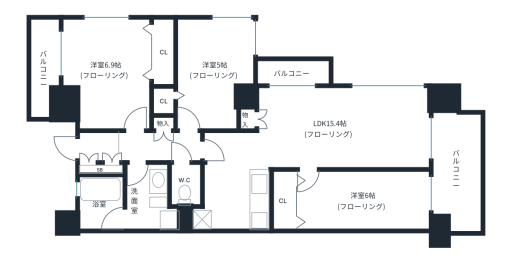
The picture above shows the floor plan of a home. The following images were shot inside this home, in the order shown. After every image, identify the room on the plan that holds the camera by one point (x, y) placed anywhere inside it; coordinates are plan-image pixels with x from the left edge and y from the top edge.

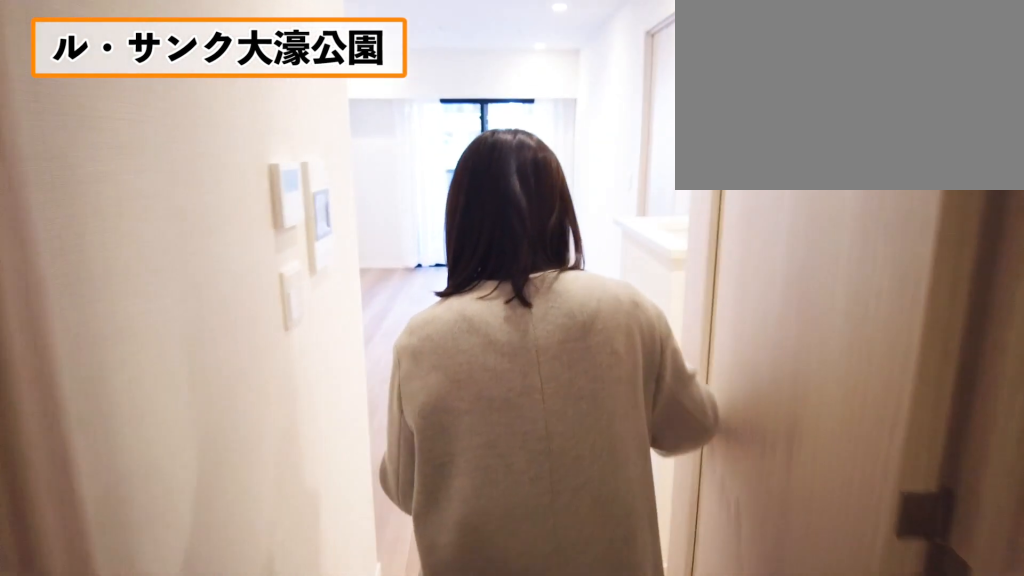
(336, 134)
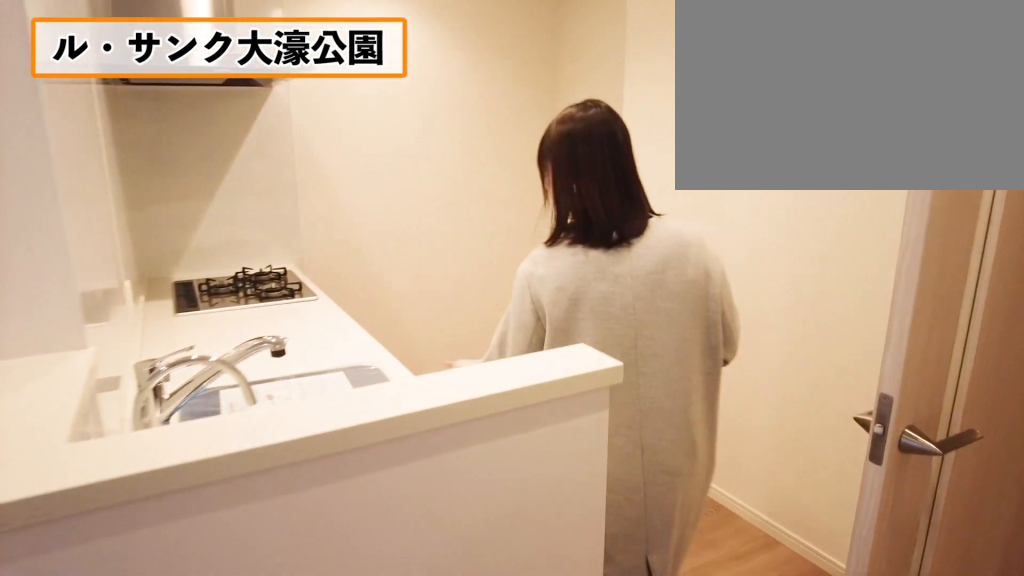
(233, 204)
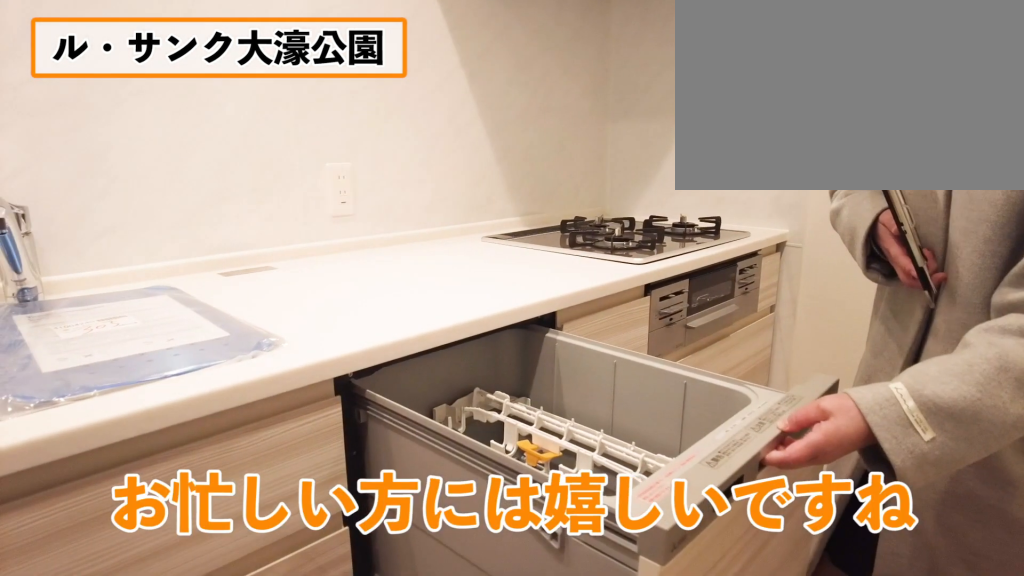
(233, 204)
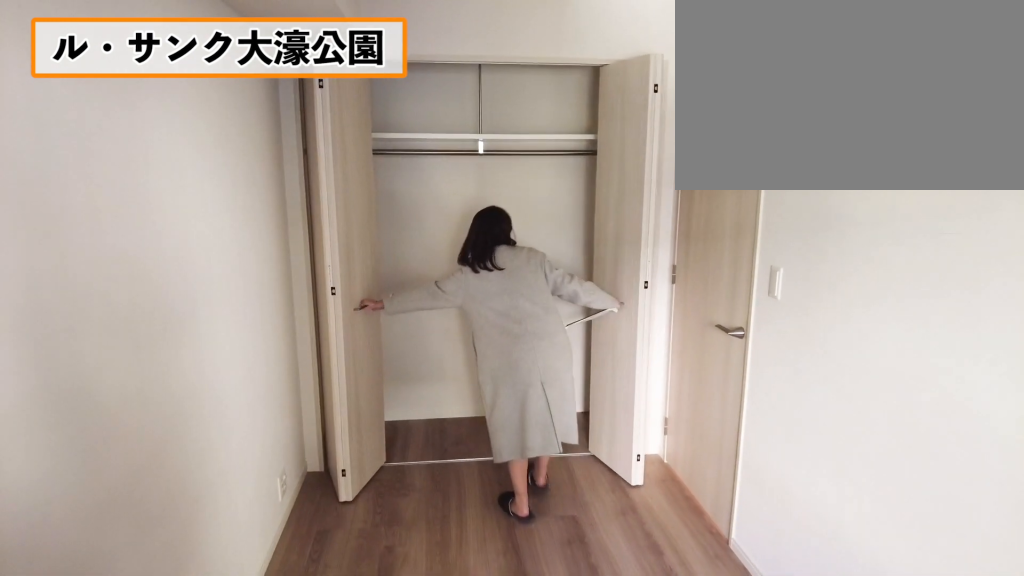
(363, 200)
